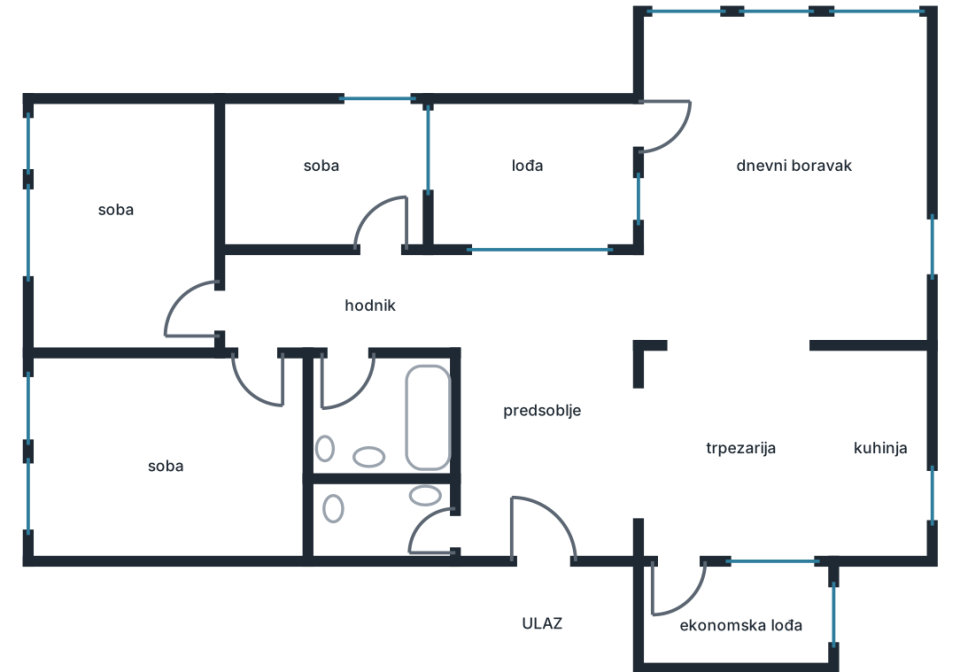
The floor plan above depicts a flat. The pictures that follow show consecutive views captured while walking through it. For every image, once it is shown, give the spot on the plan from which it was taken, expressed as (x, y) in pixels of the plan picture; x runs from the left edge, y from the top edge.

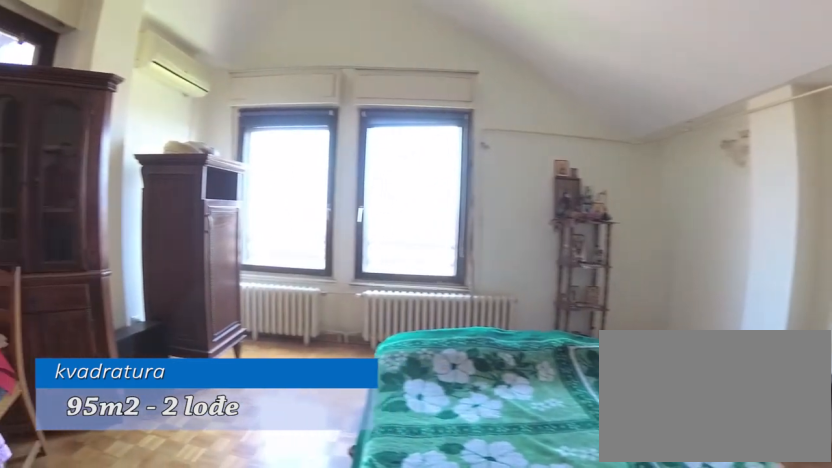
(783, 264)
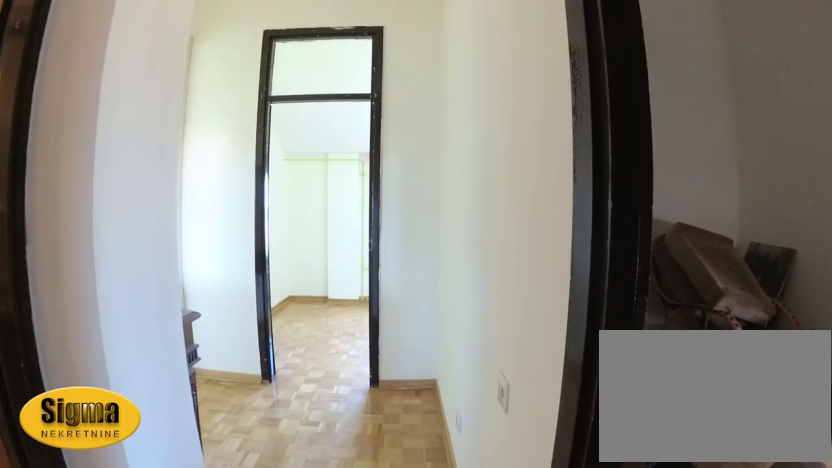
(438, 291)
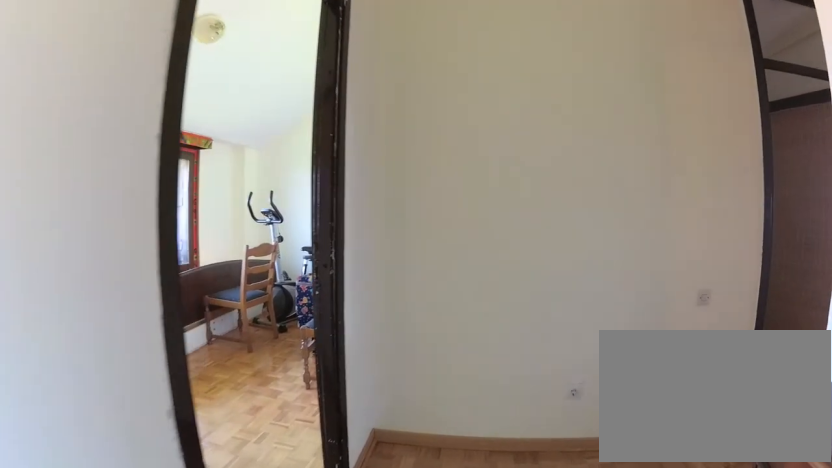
(251, 407)
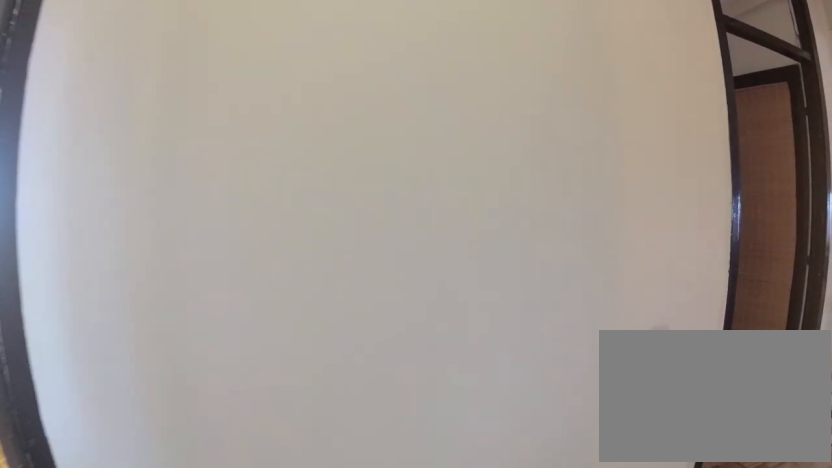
(248, 365)
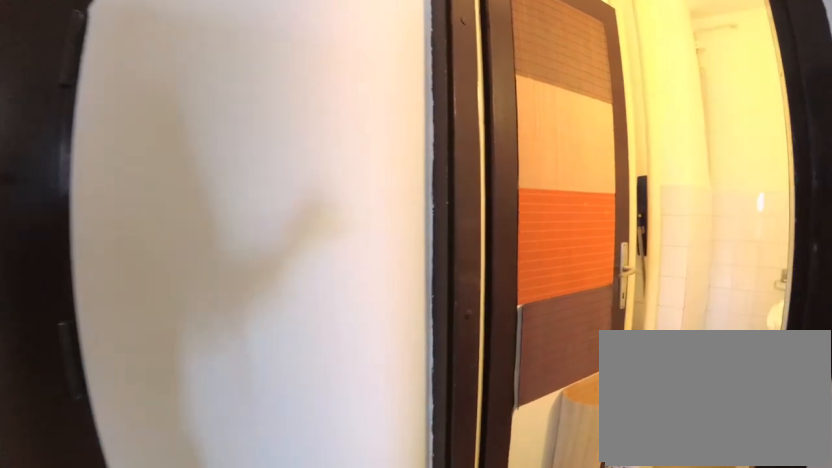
(544, 472)
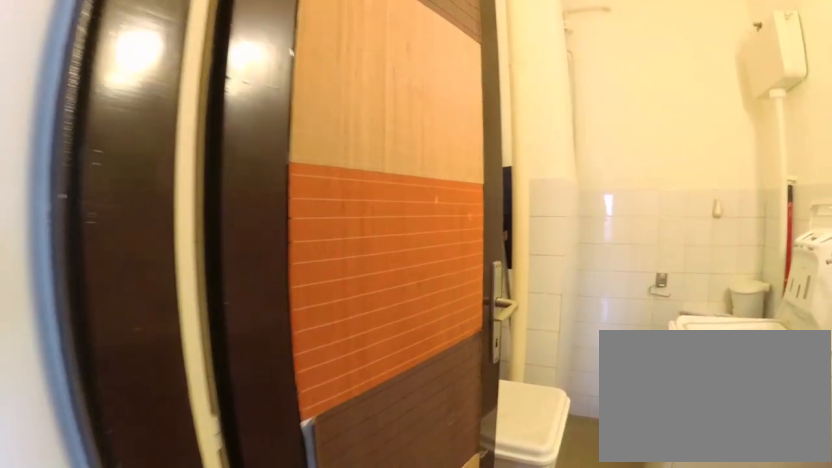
(528, 510)
